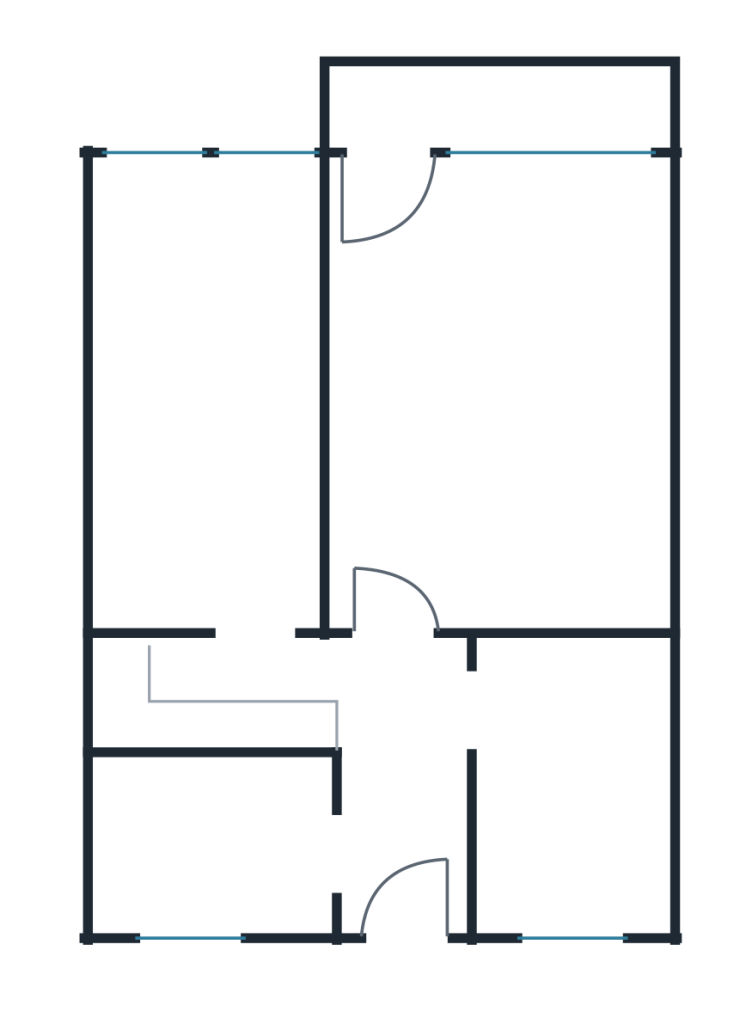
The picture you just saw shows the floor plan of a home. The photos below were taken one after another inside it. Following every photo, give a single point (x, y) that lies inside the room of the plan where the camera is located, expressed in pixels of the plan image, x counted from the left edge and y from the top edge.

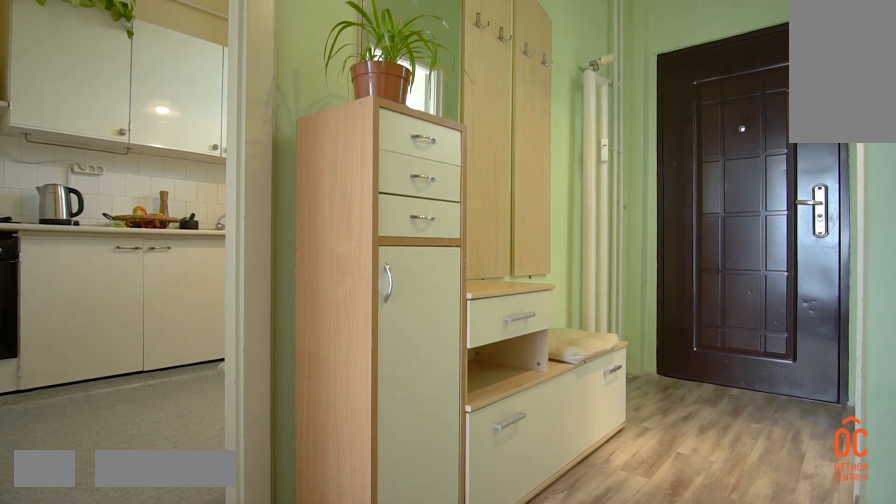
(401, 778)
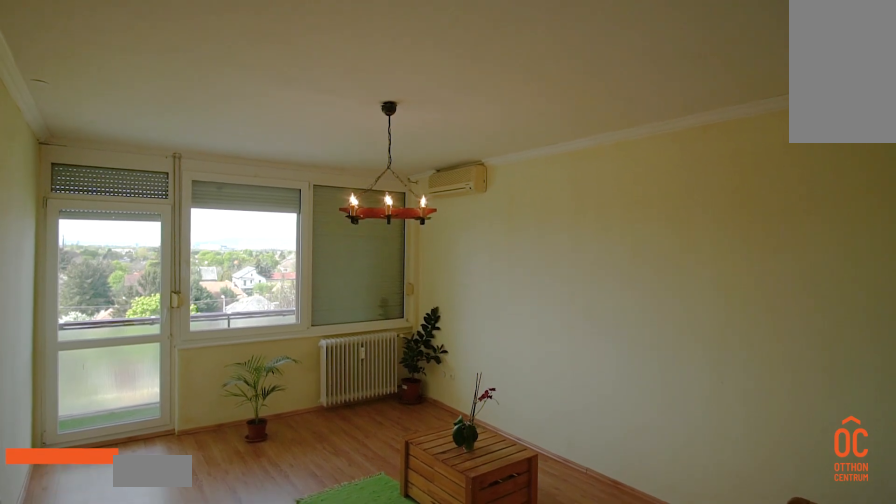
(512, 404)
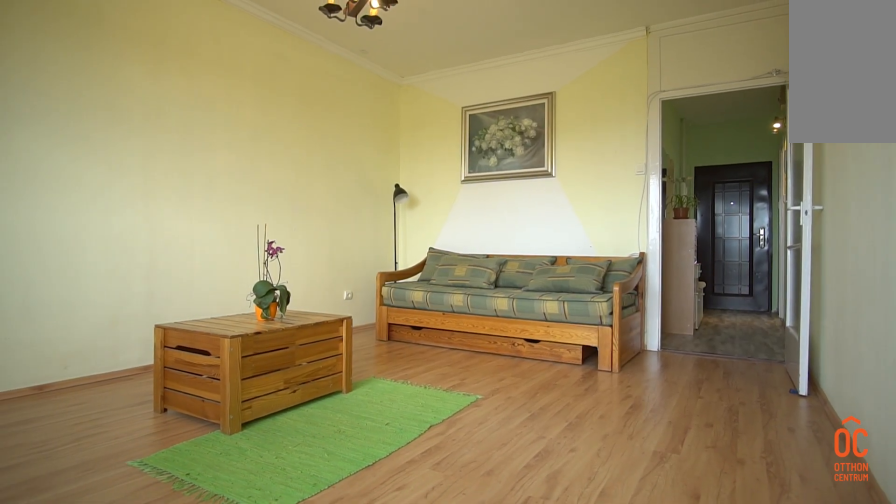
(512, 403)
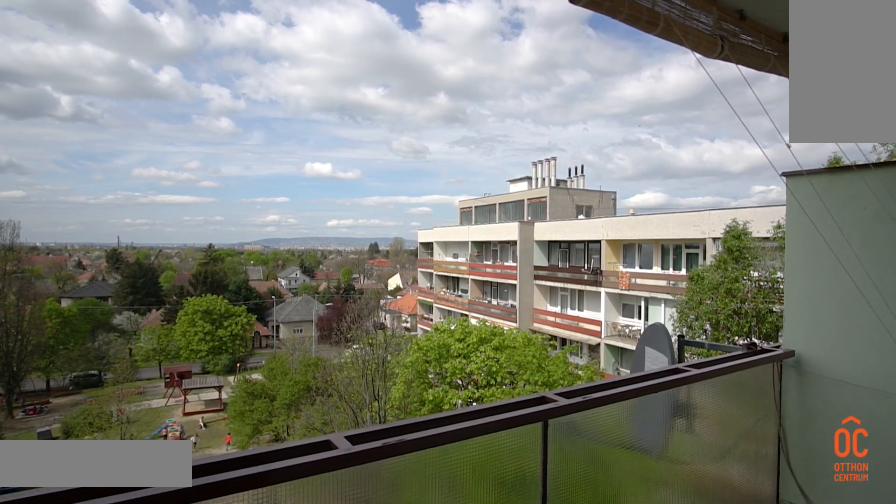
(515, 110)
